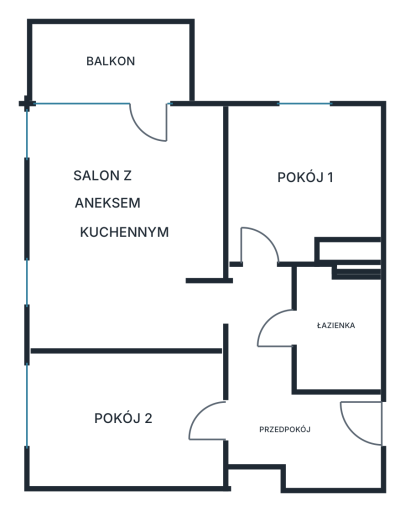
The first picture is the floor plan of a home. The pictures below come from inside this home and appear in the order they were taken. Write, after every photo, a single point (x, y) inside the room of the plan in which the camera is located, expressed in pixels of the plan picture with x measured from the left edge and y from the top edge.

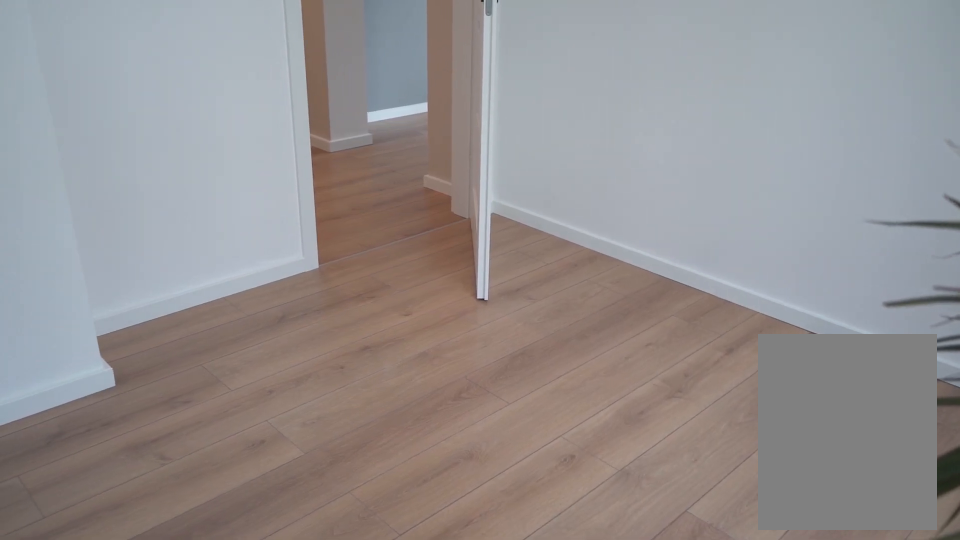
(306, 183)
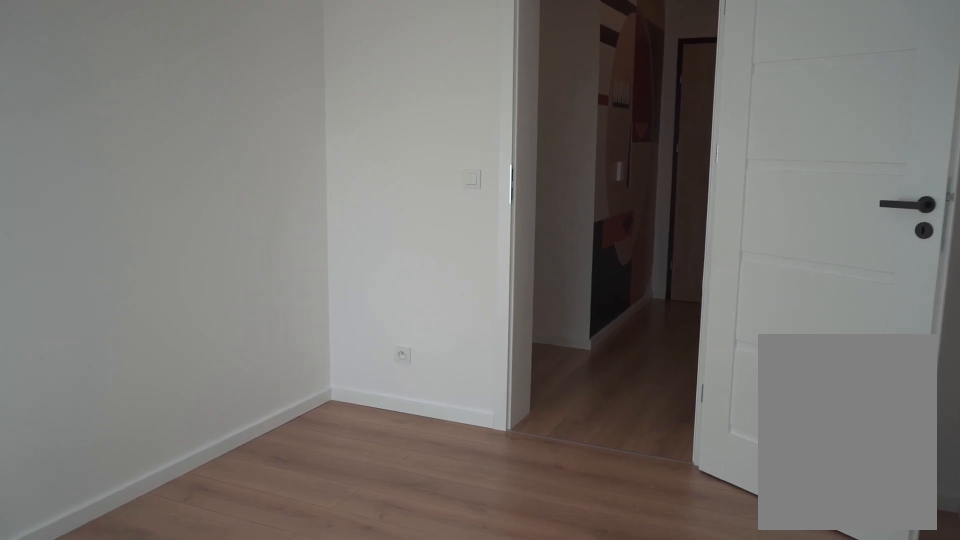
(123, 417)
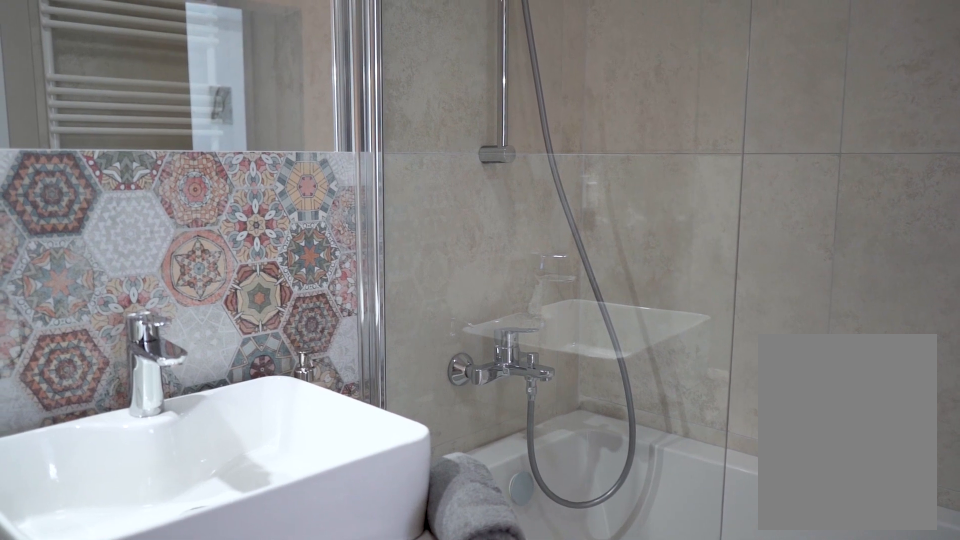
(336, 330)
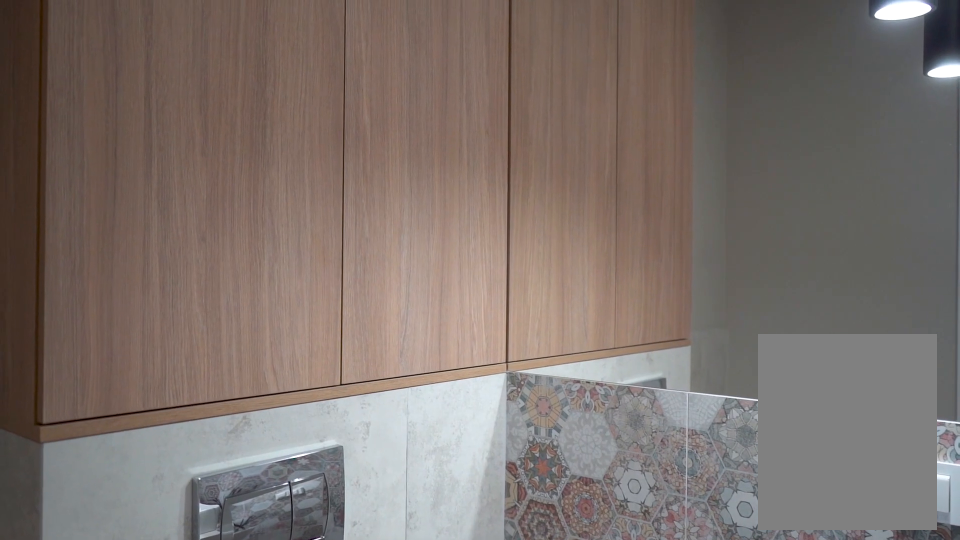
(335, 331)
